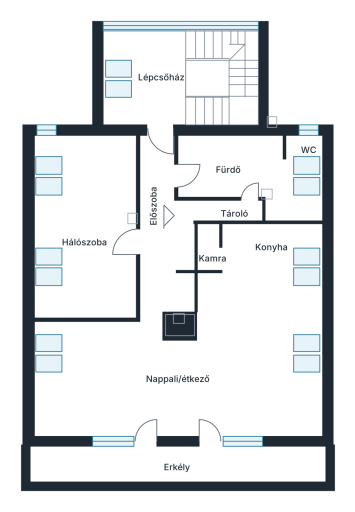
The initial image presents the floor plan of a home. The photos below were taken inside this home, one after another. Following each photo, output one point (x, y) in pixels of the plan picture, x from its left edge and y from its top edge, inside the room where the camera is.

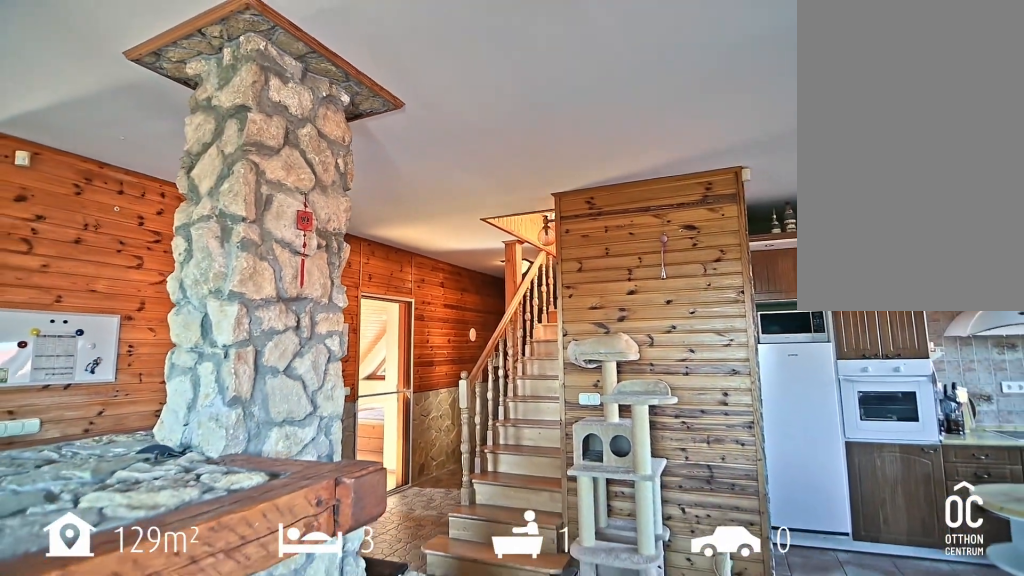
(236, 374)
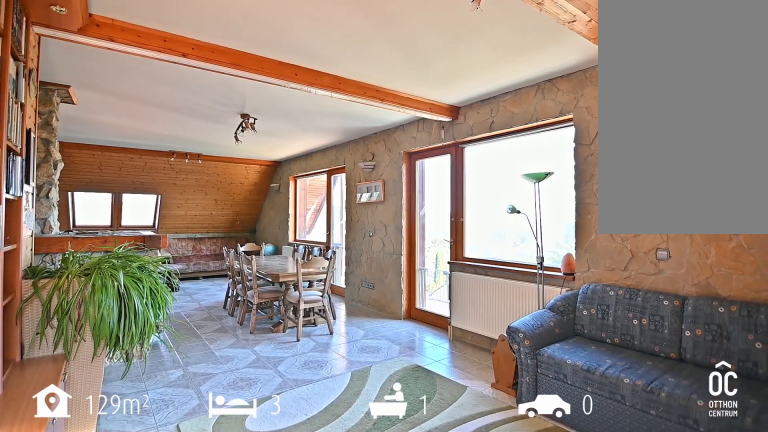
(236, 374)
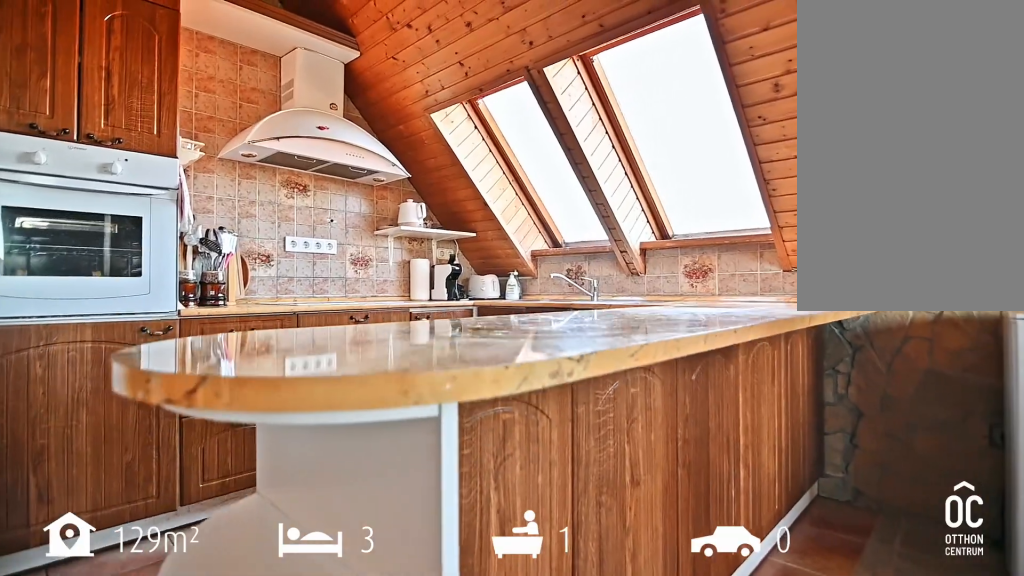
(264, 244)
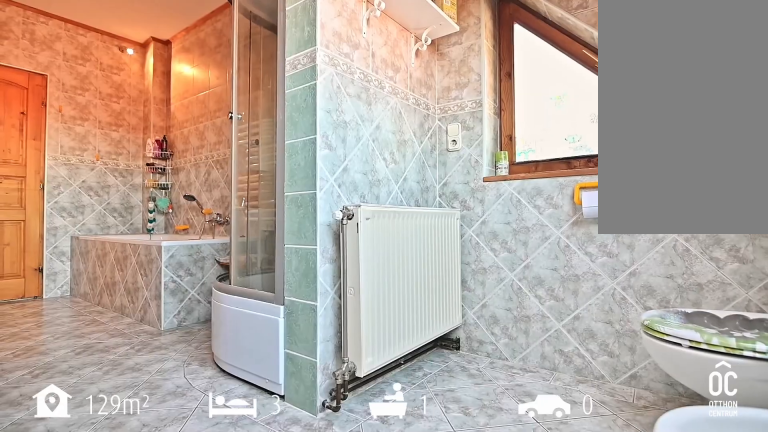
(242, 169)
